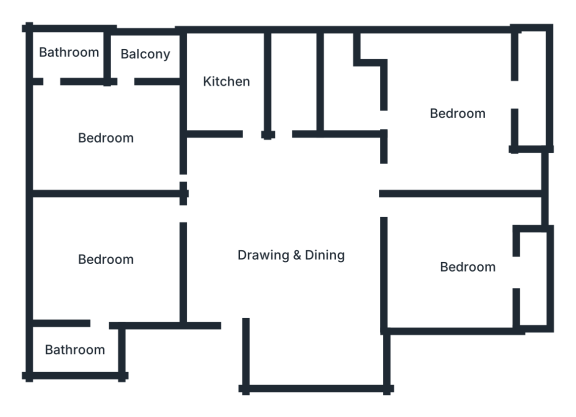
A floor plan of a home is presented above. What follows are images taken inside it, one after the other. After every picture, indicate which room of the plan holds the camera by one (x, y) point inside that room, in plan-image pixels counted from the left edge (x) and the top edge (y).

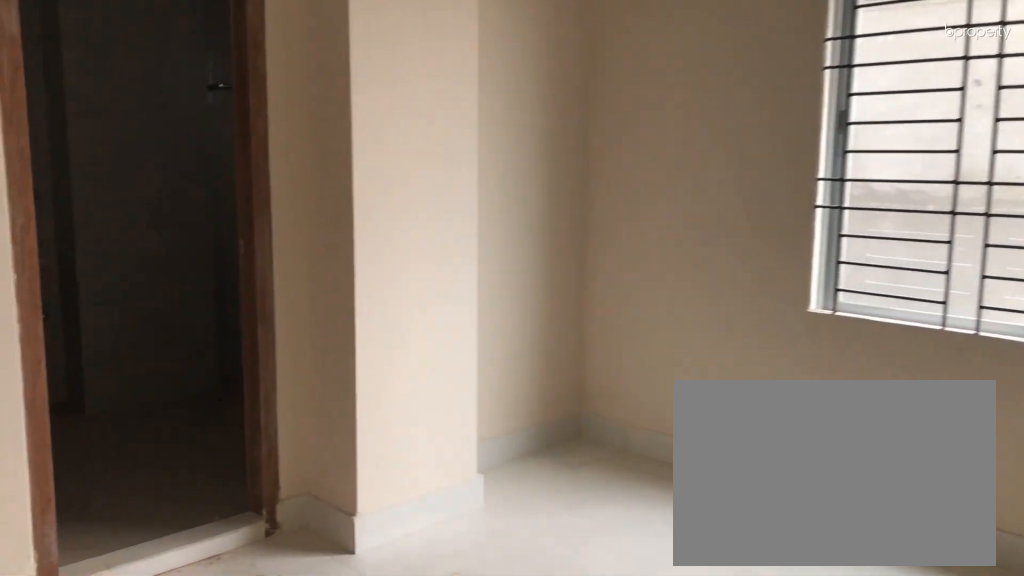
(106, 259)
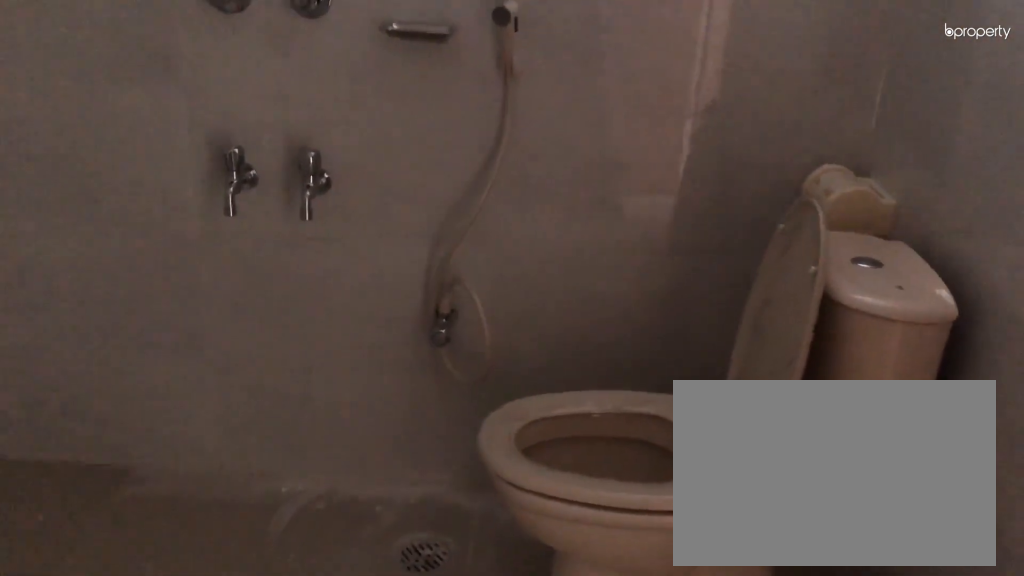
(77, 351)
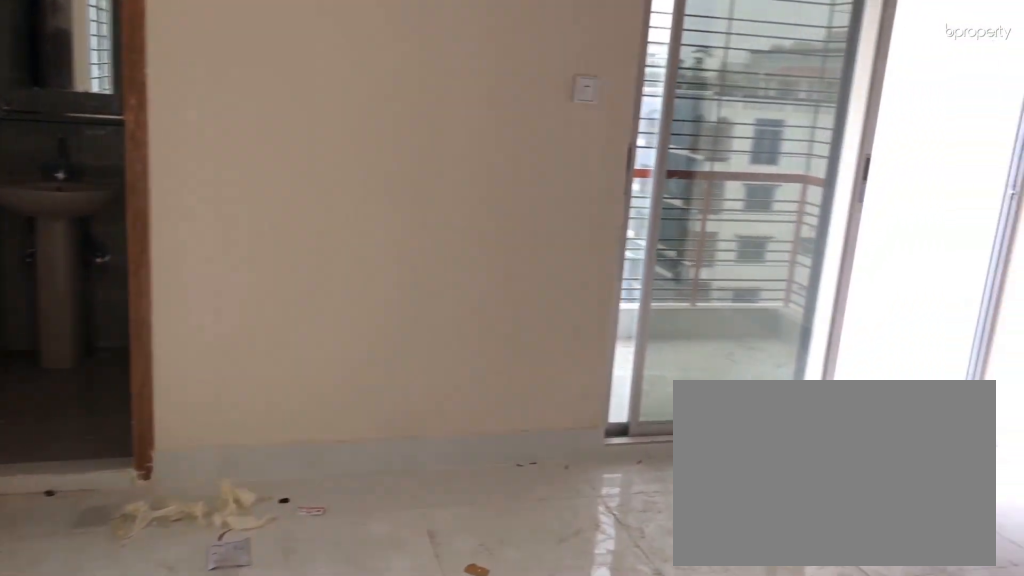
(107, 137)
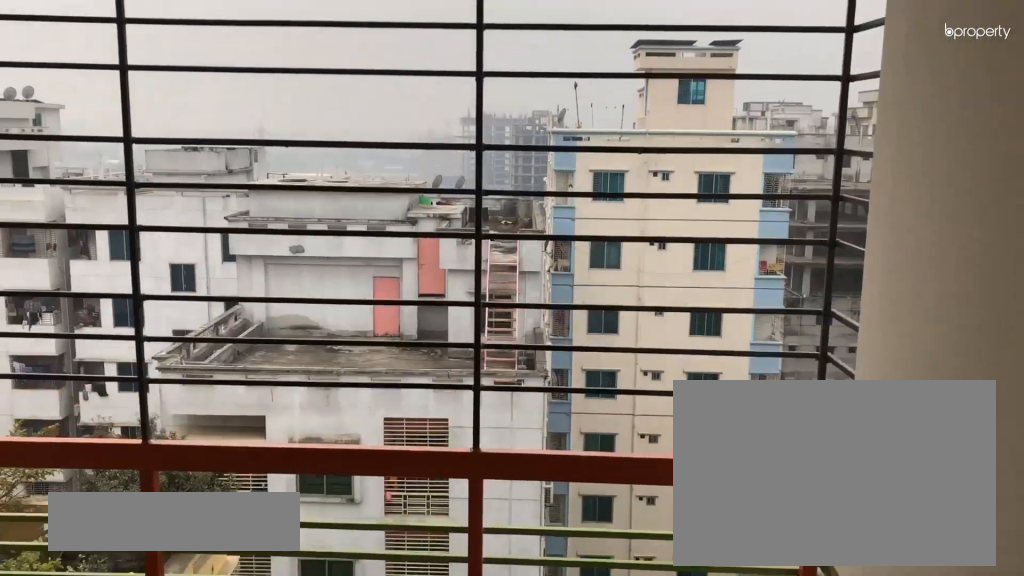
(144, 56)
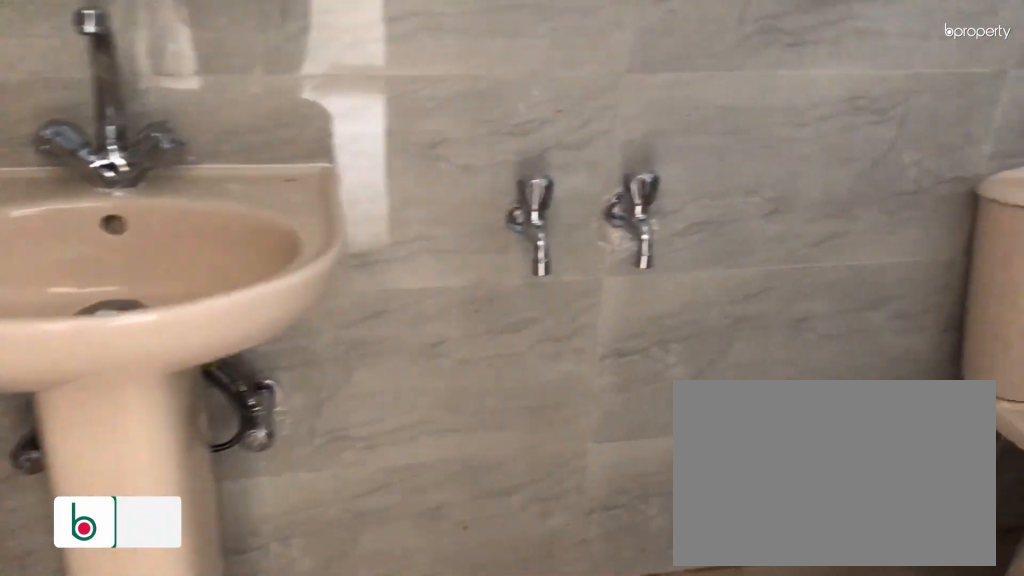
(70, 56)
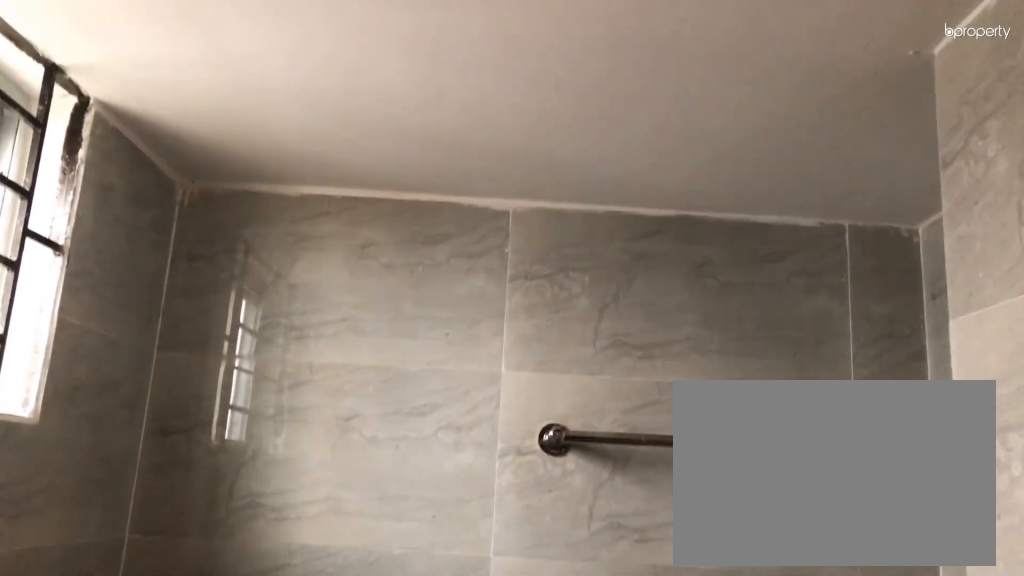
(70, 56)
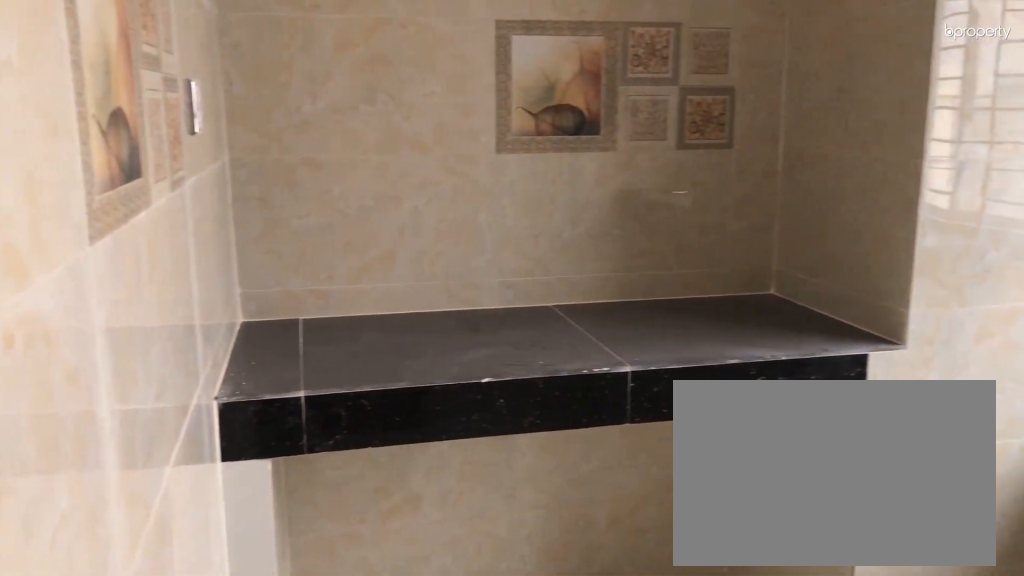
(229, 84)
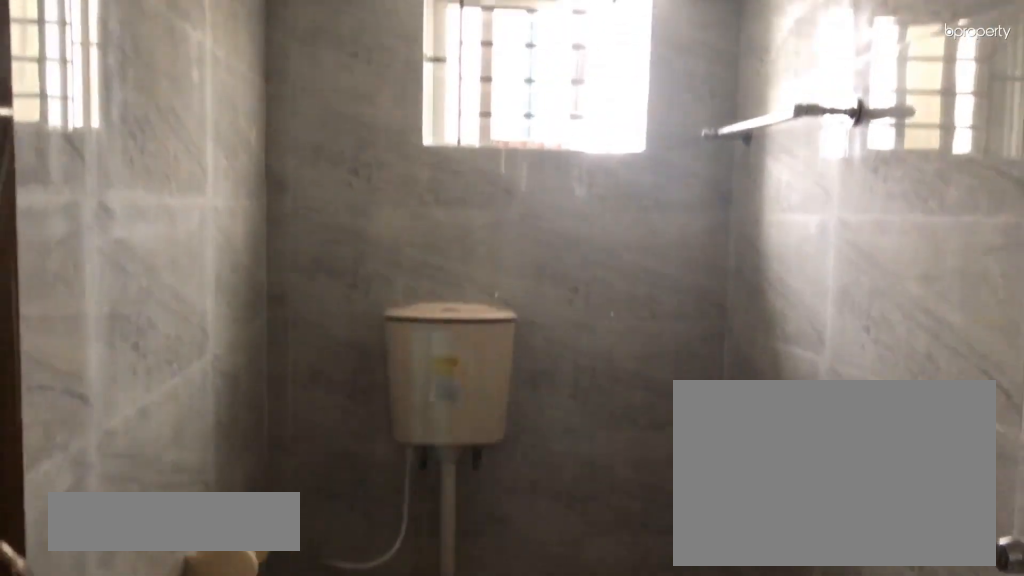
(298, 84)
